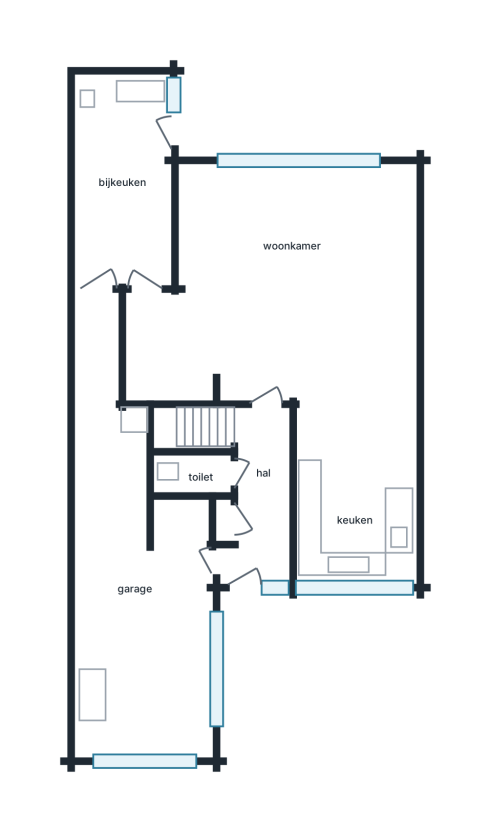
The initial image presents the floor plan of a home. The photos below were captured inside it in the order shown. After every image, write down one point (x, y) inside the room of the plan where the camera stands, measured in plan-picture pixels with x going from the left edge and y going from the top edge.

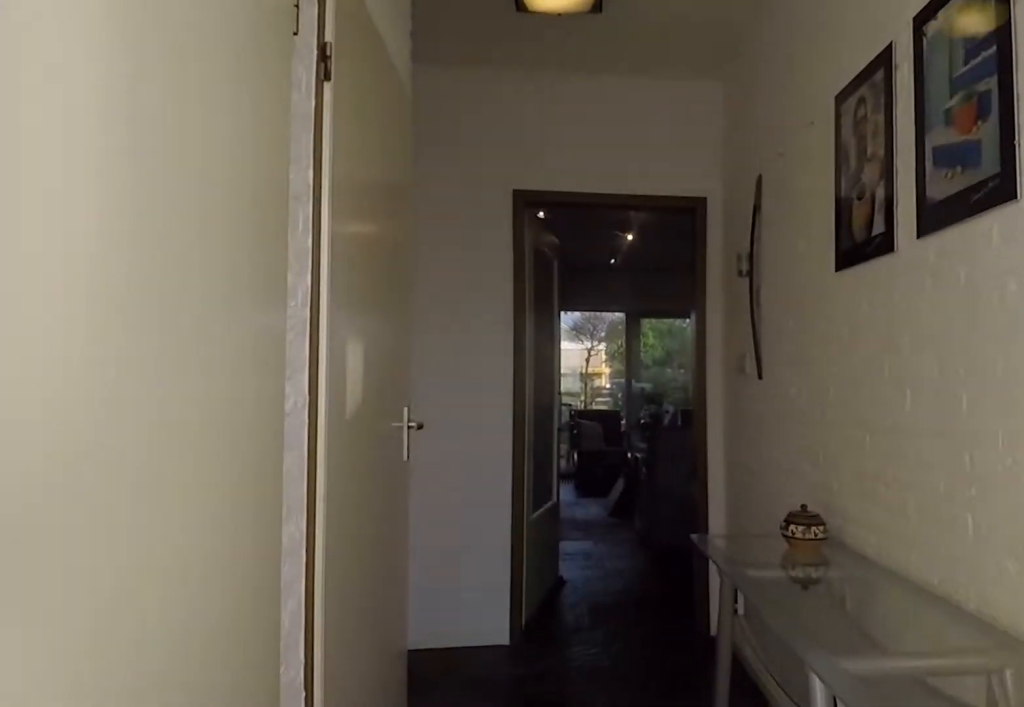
(259, 496)
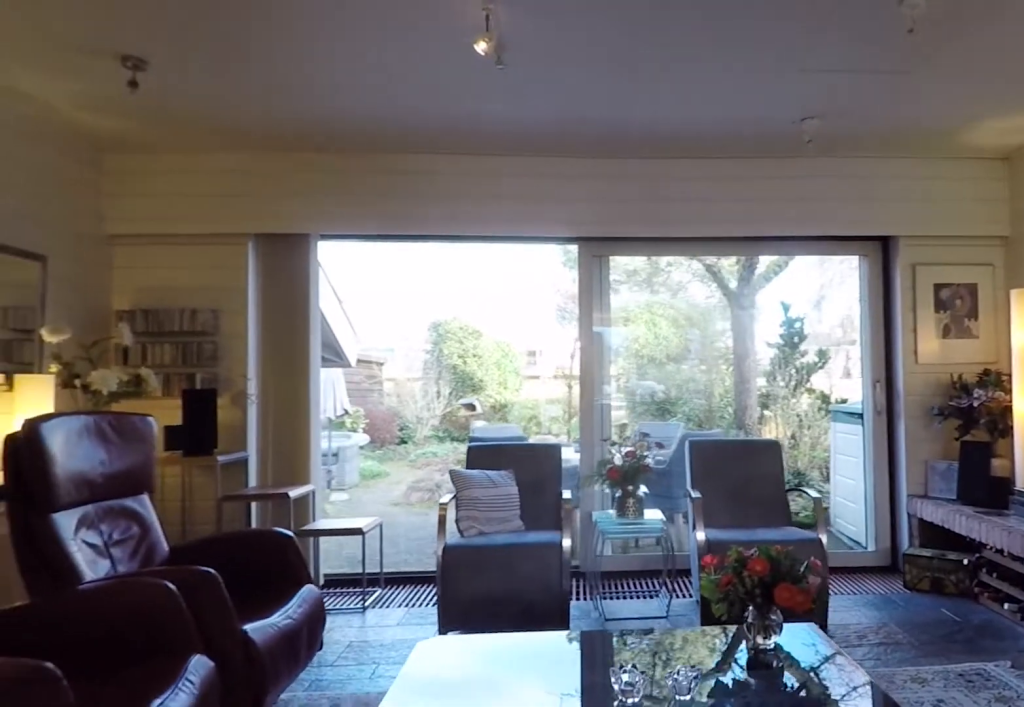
(201, 328)
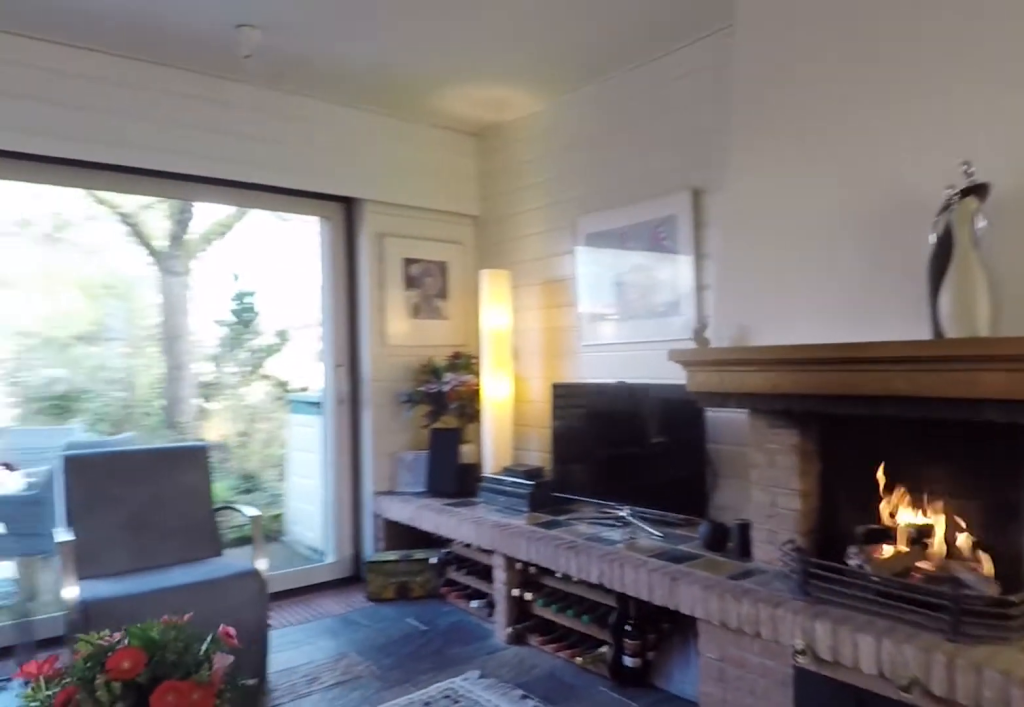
(201, 328)
